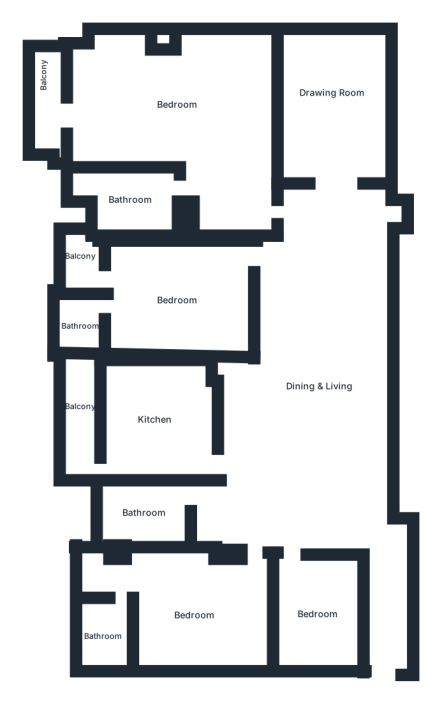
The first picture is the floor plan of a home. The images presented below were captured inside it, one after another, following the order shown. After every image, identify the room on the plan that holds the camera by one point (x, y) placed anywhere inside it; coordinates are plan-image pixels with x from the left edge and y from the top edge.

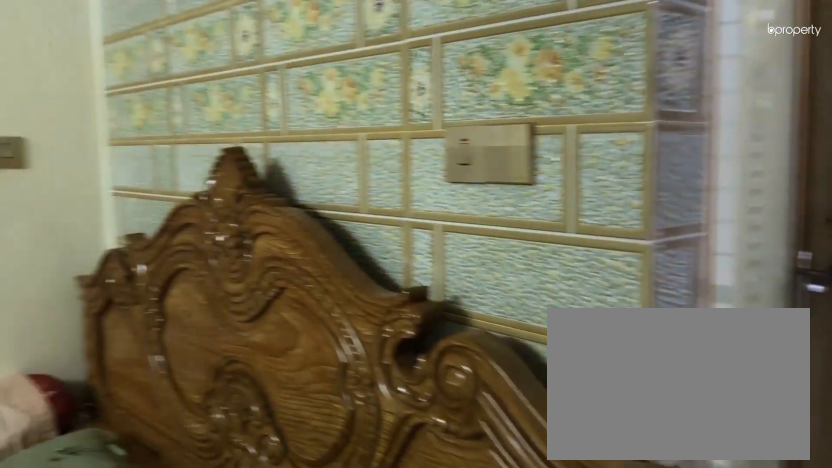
(197, 617)
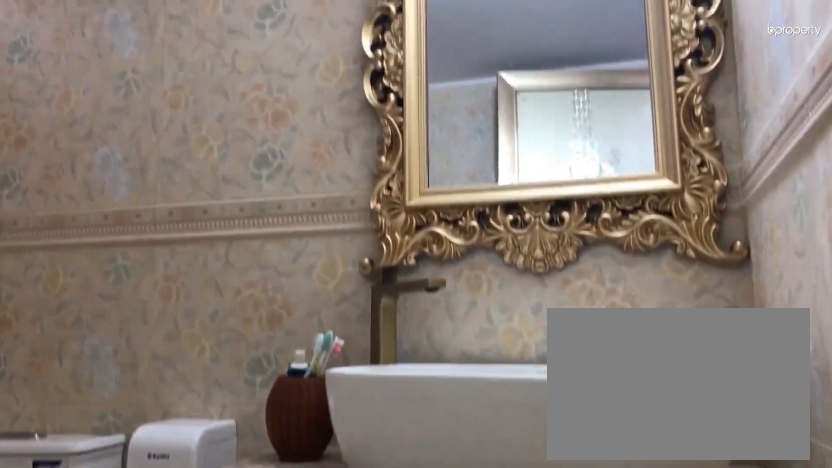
(104, 636)
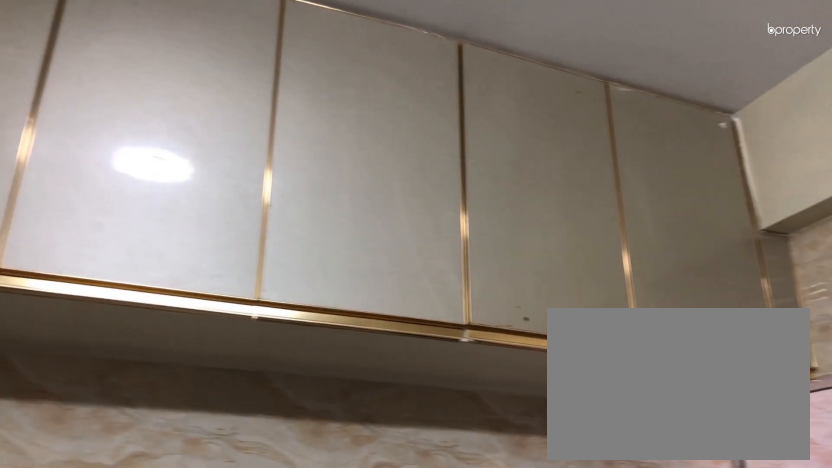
(153, 419)
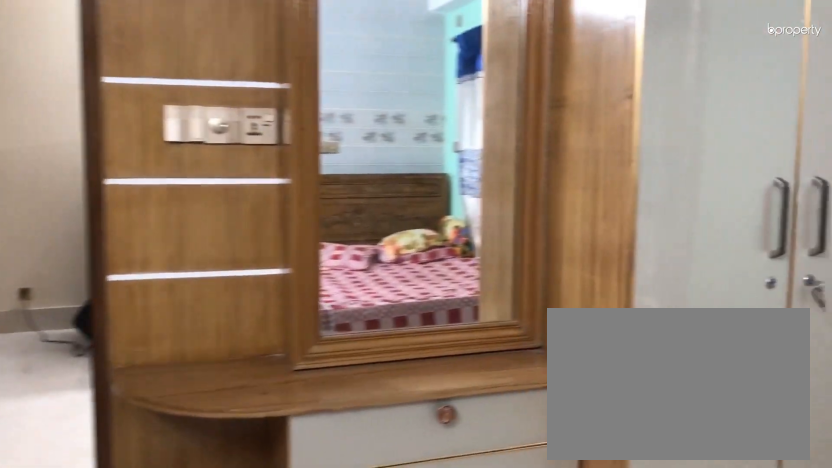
(178, 297)
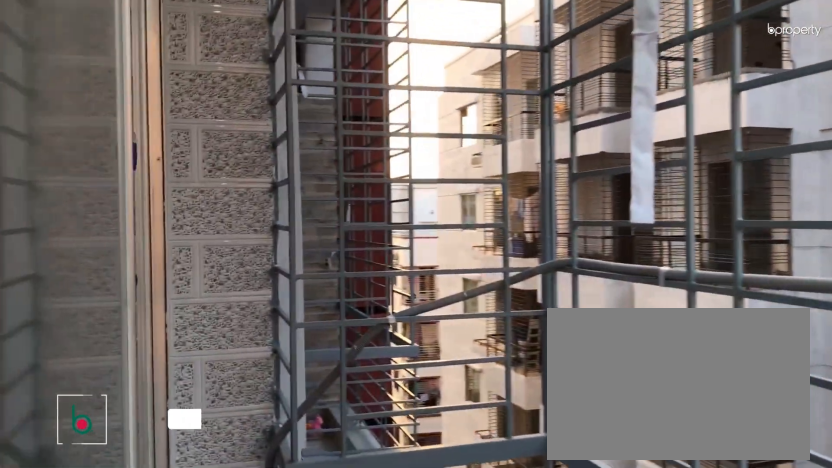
(50, 115)
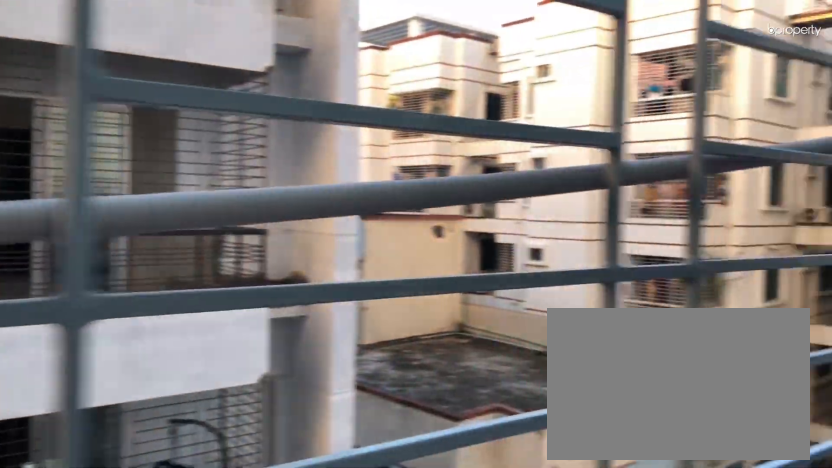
(50, 115)
